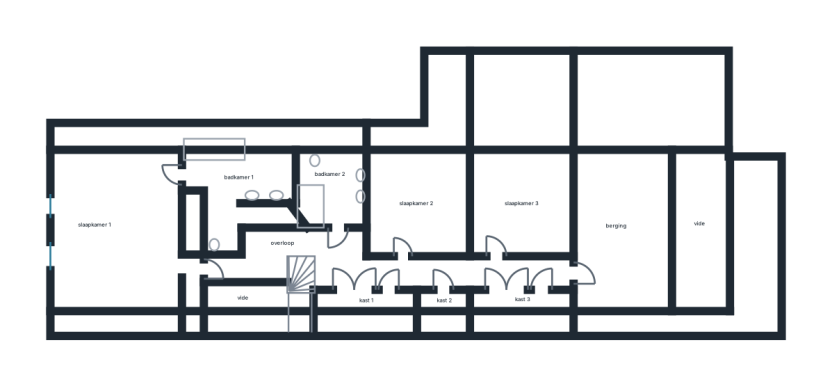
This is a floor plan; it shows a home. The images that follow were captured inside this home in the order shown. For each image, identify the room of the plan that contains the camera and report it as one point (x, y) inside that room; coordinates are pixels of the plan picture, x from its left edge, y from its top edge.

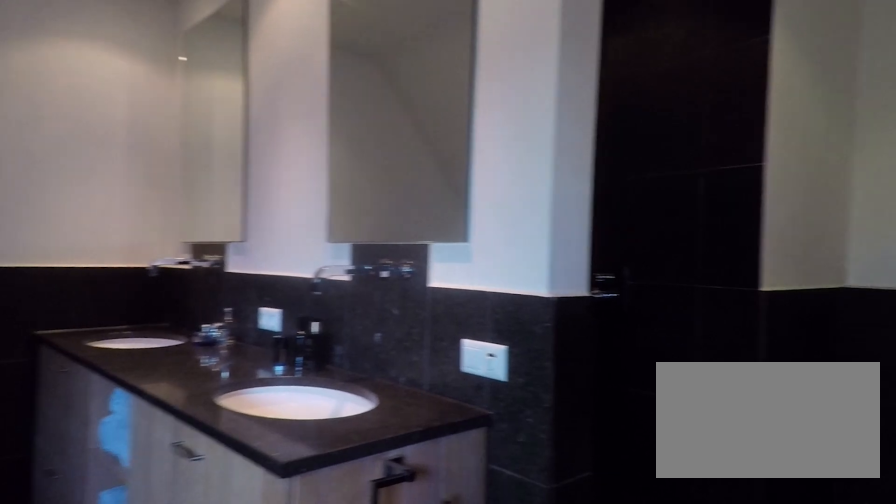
(240, 185)
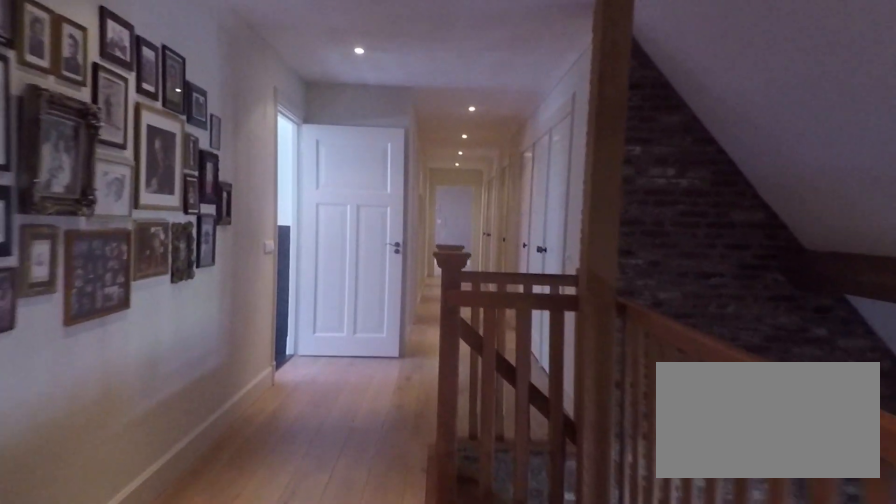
(371, 264)
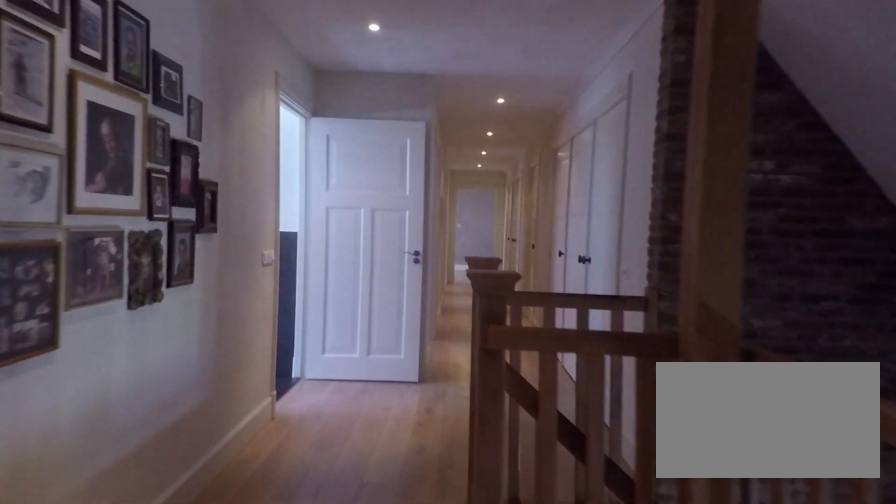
(371, 264)
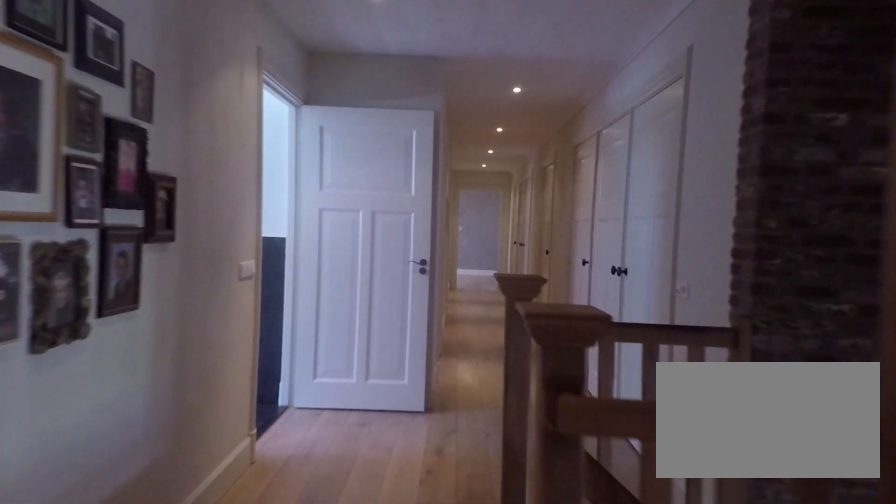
(371, 264)
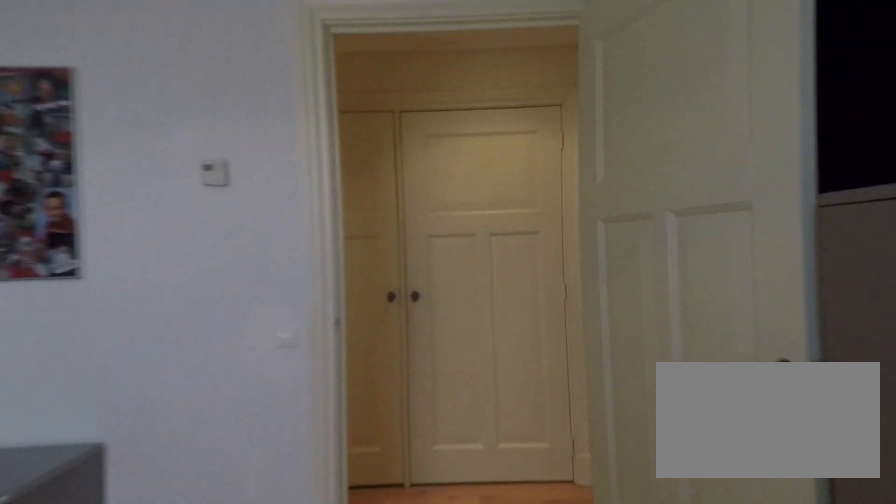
(522, 202)
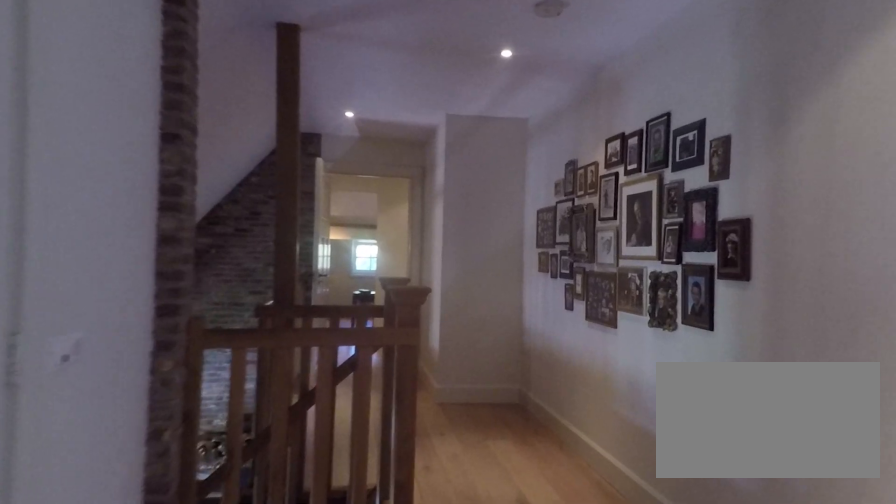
(371, 264)
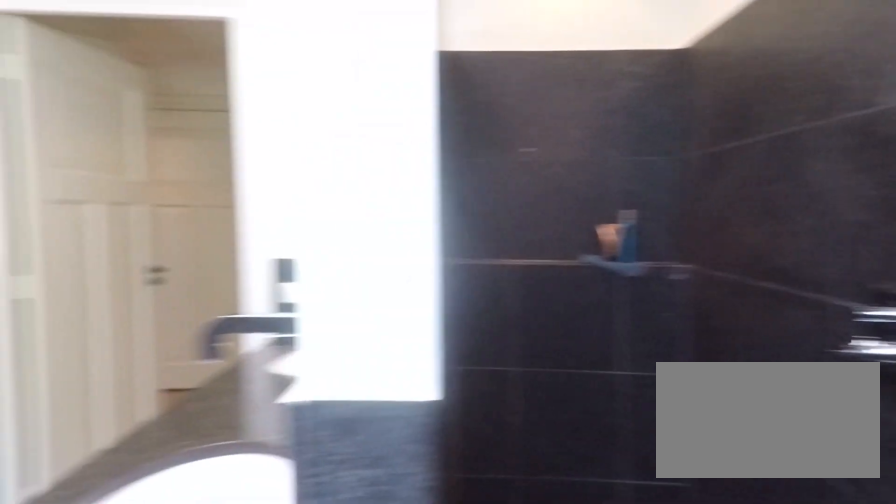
(331, 187)
